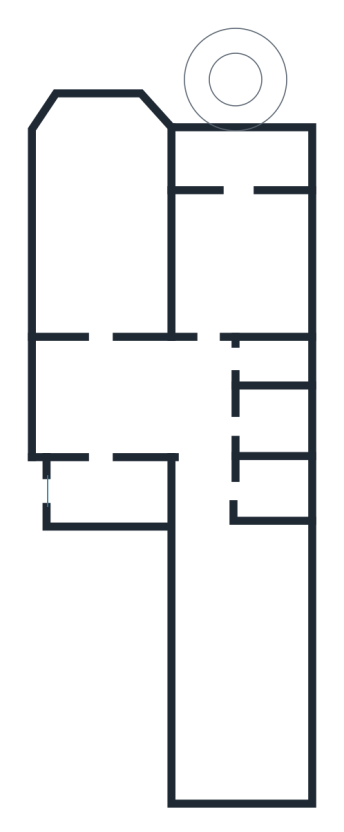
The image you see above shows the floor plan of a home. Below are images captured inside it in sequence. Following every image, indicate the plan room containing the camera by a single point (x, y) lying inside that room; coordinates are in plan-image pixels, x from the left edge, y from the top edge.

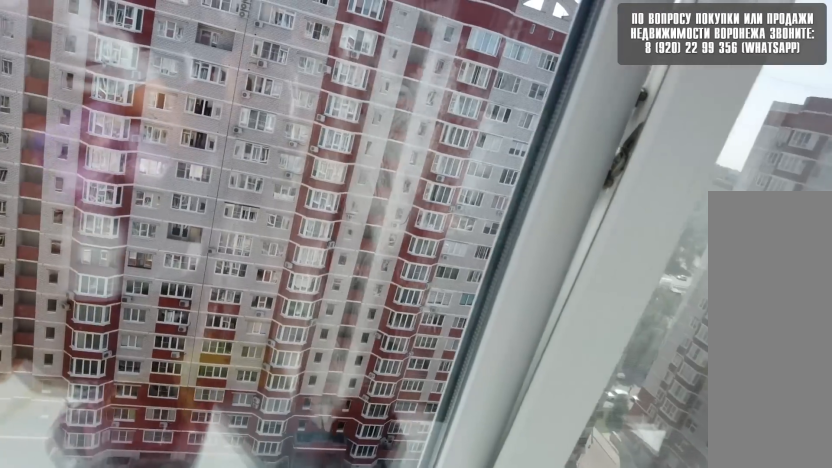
(99, 293)
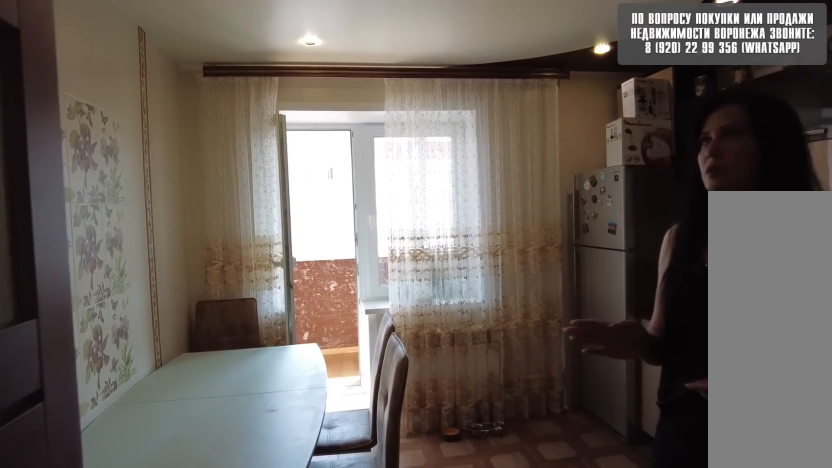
(201, 391)
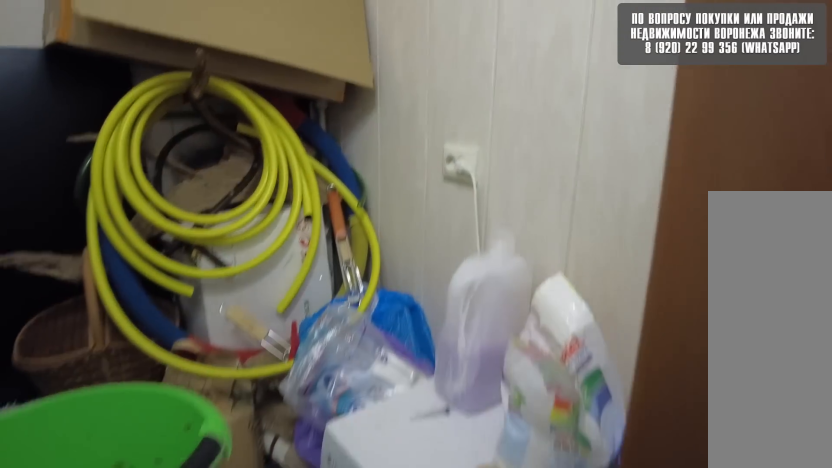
(205, 419)
